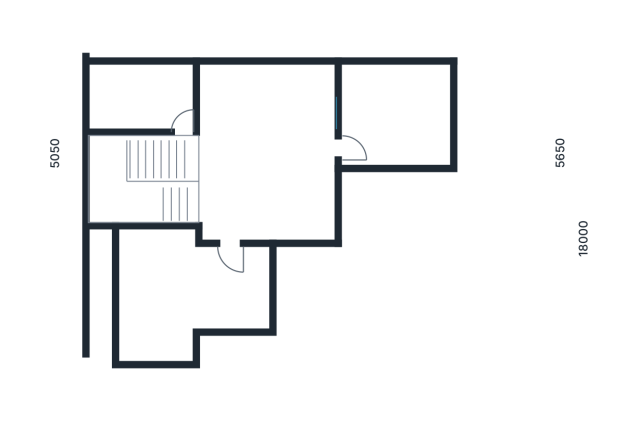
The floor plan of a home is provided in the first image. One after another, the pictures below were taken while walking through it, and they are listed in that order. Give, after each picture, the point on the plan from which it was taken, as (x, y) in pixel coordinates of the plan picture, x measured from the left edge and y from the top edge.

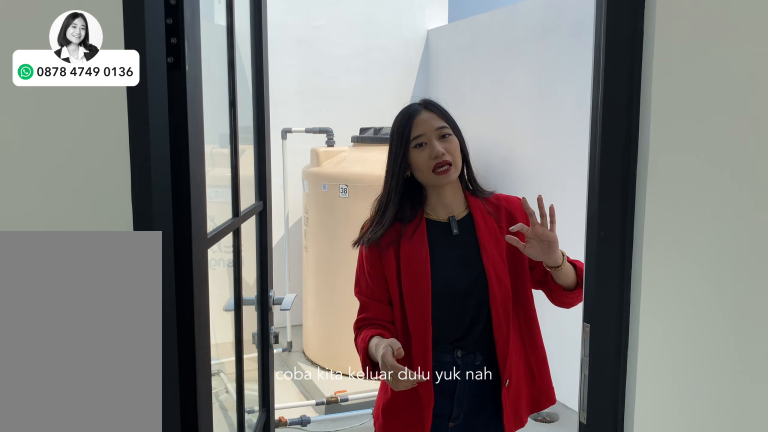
(262, 150)
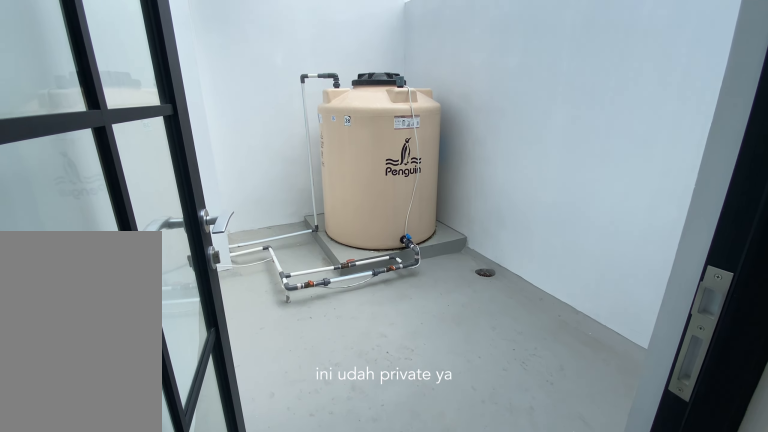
(142, 91)
